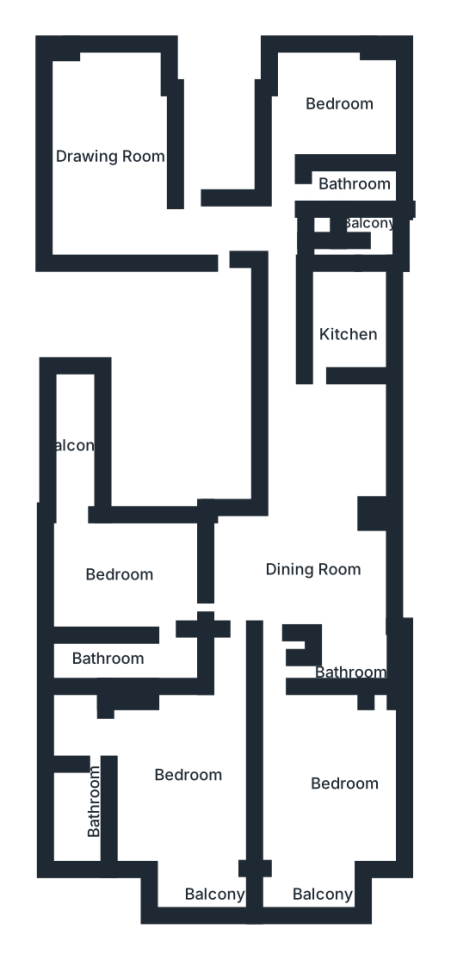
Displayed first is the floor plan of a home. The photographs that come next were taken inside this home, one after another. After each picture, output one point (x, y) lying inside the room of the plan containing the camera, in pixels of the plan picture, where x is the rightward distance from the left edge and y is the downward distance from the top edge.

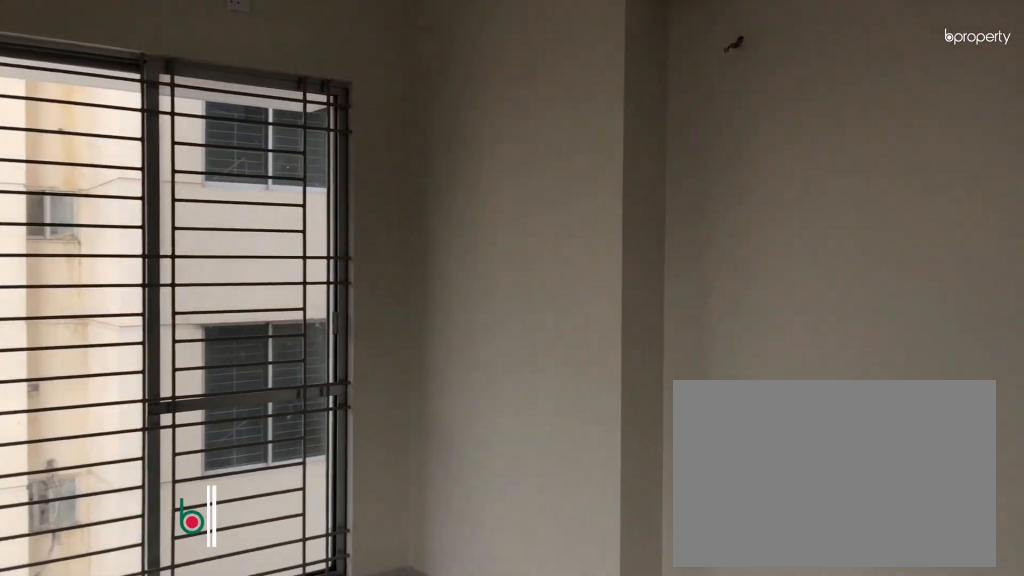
(112, 181)
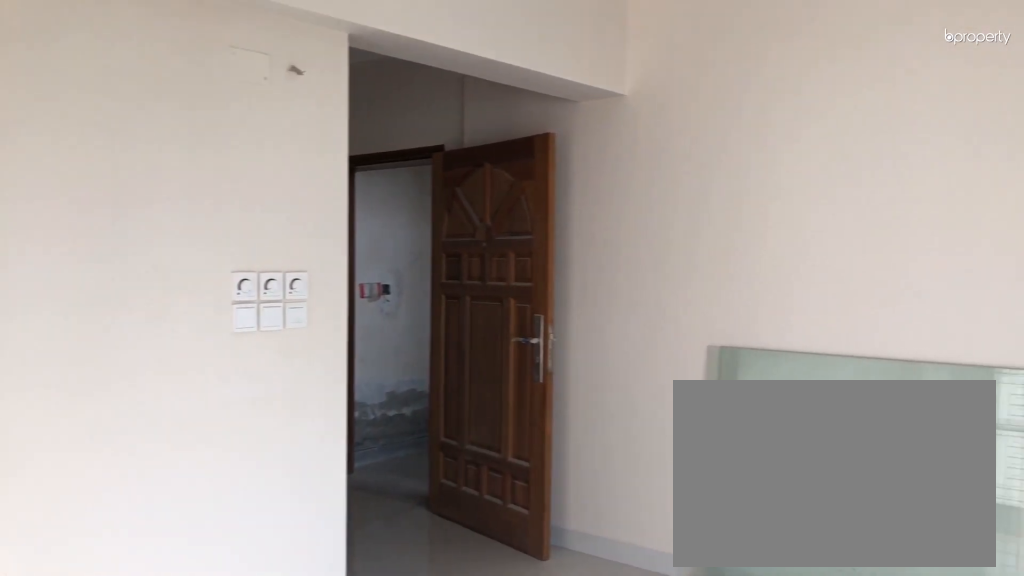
(112, 181)
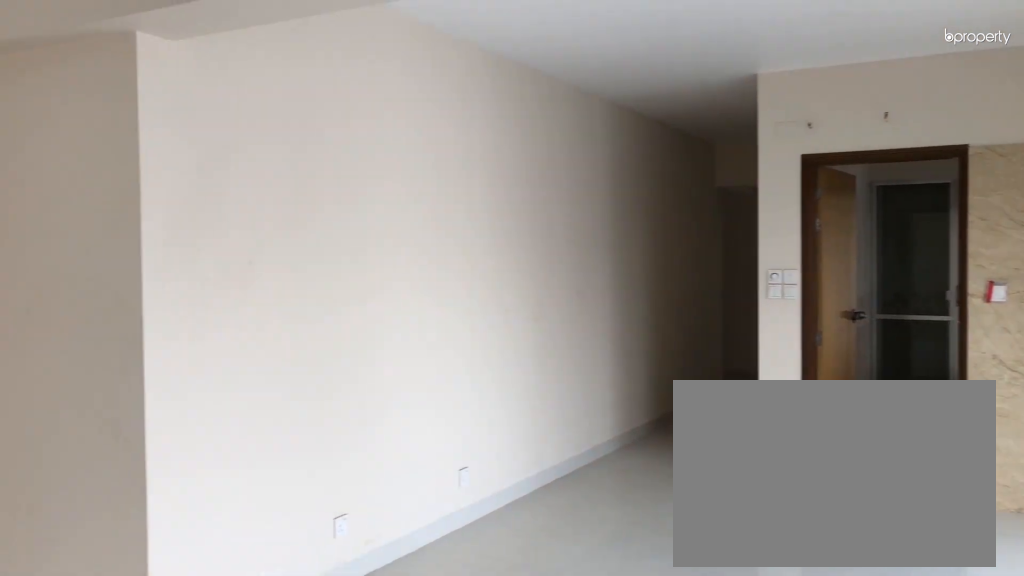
(294, 525)
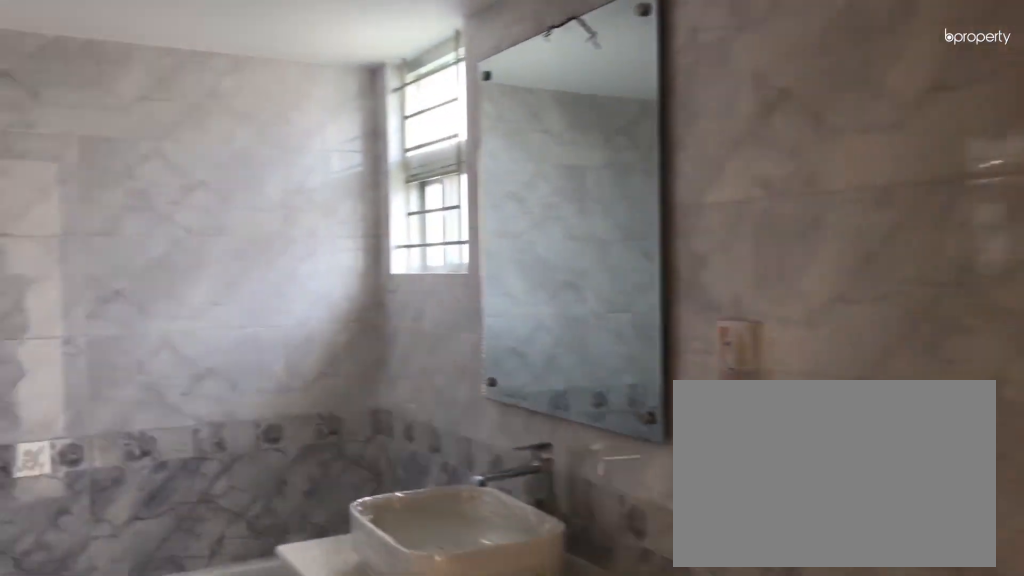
(93, 811)
